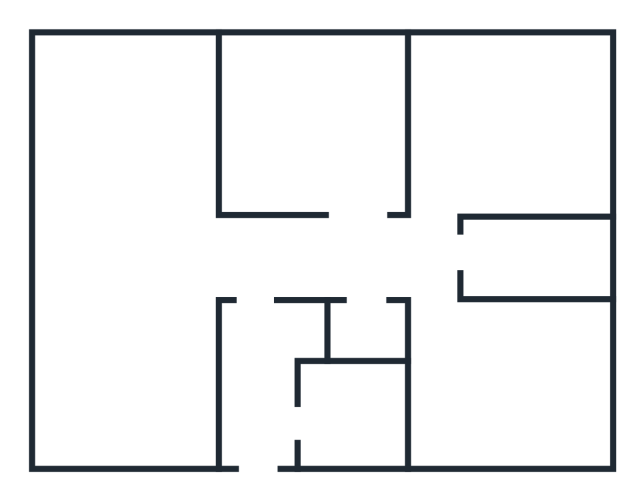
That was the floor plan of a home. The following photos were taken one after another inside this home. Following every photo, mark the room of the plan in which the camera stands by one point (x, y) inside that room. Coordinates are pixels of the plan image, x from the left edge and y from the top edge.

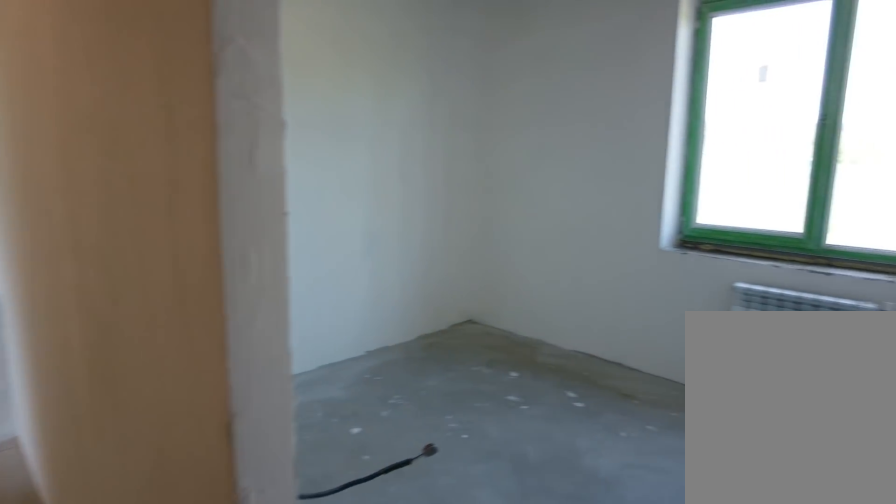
(364, 270)
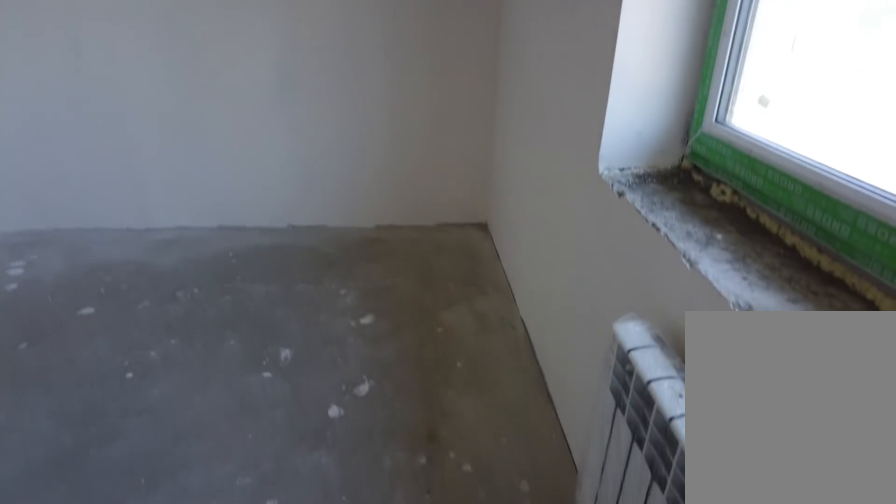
(357, 183)
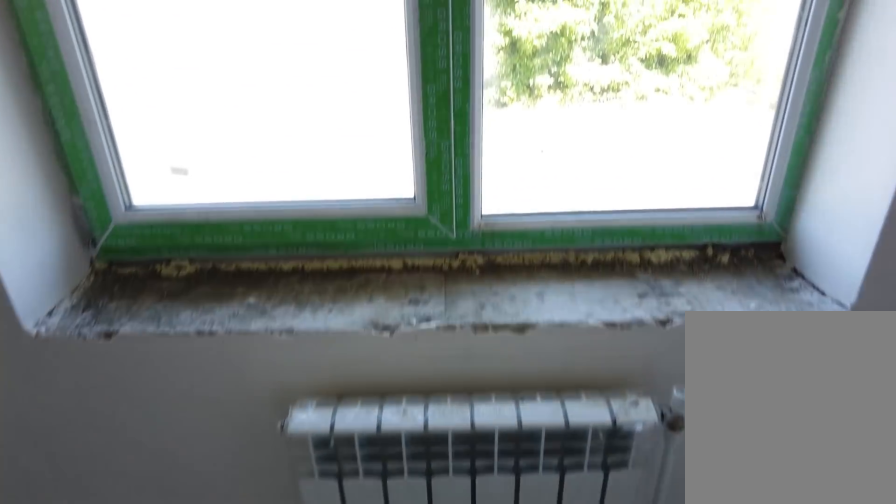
(357, 183)
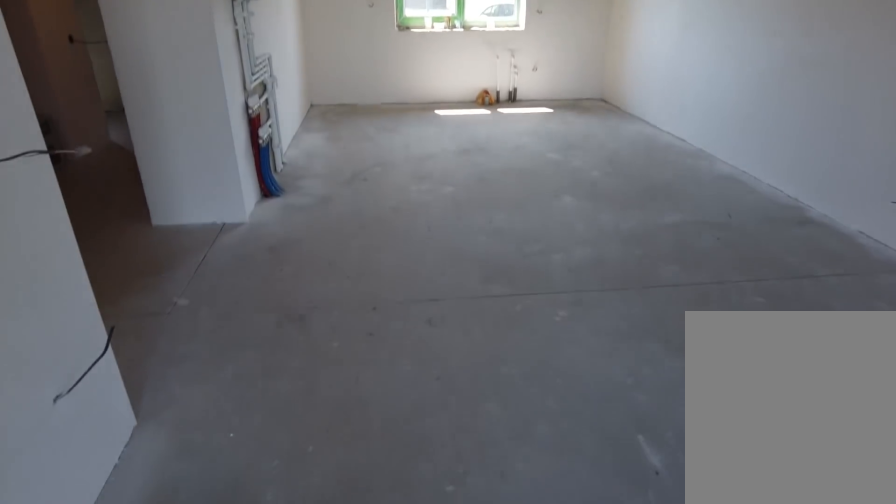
(142, 267)
